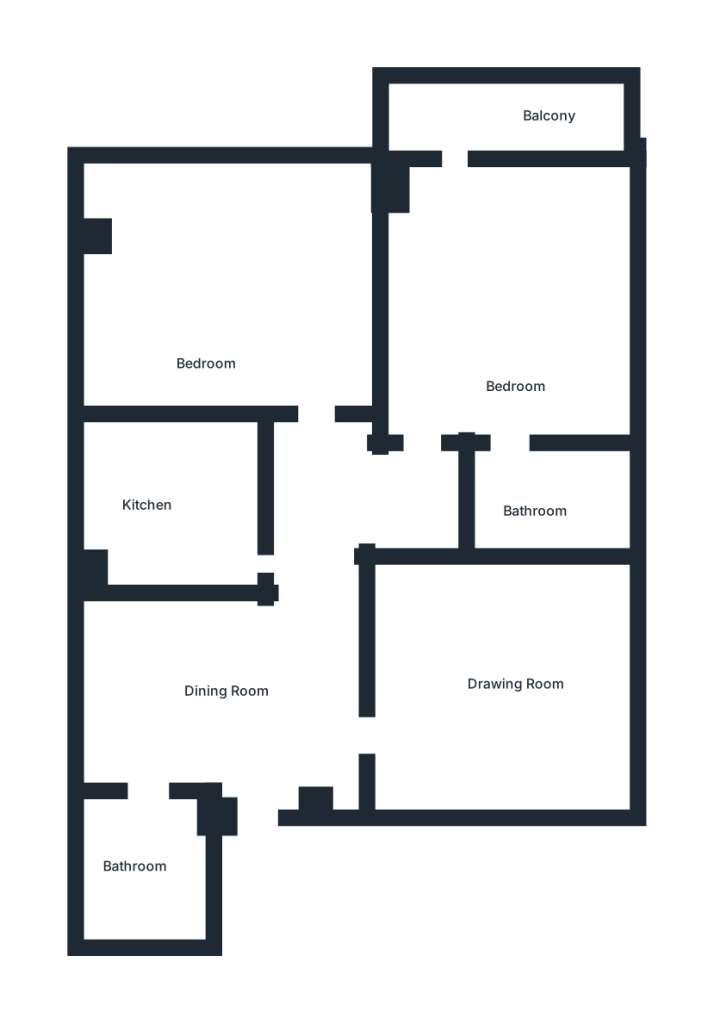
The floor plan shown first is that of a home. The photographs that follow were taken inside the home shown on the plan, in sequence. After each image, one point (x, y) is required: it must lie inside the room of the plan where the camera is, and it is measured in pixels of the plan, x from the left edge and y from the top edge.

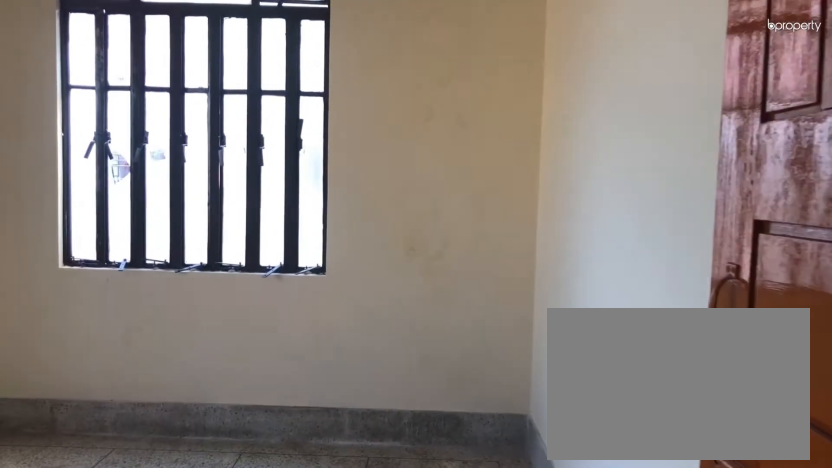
(203, 305)
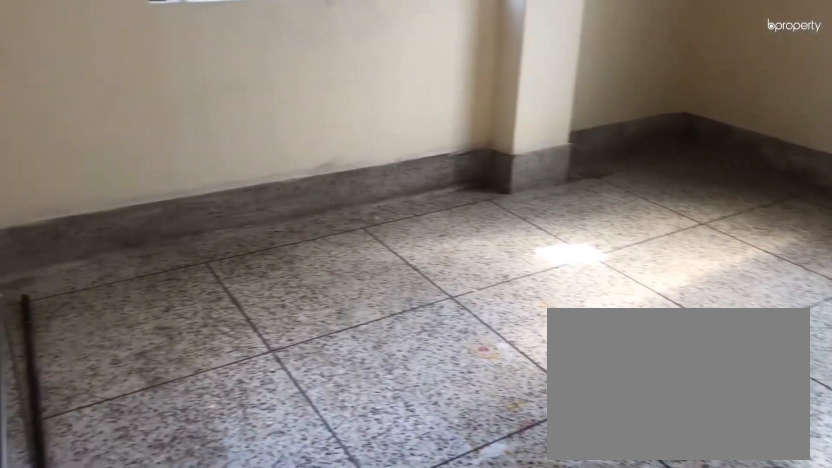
(203, 305)
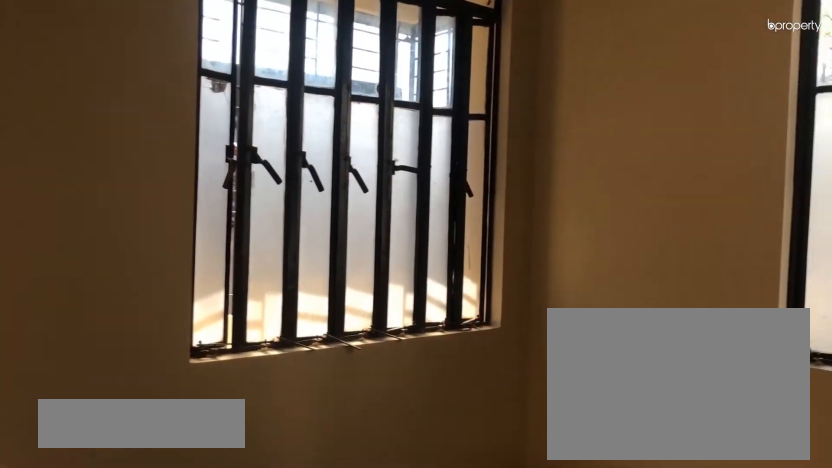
(508, 298)
